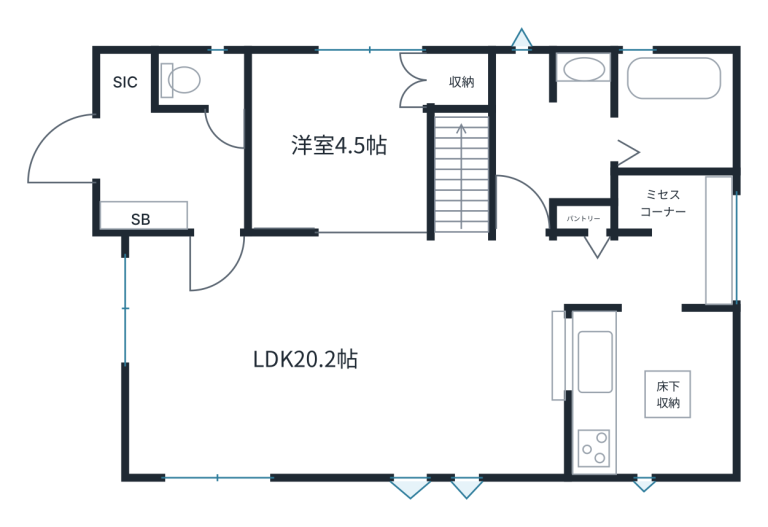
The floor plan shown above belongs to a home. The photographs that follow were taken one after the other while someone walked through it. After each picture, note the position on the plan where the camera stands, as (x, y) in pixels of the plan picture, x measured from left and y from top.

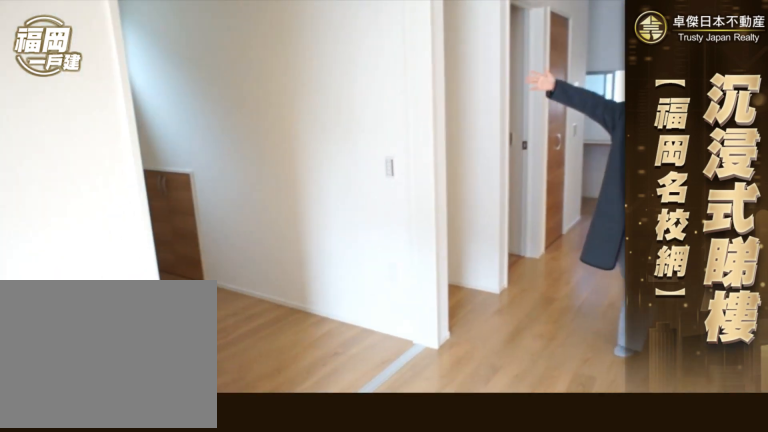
(363, 217)
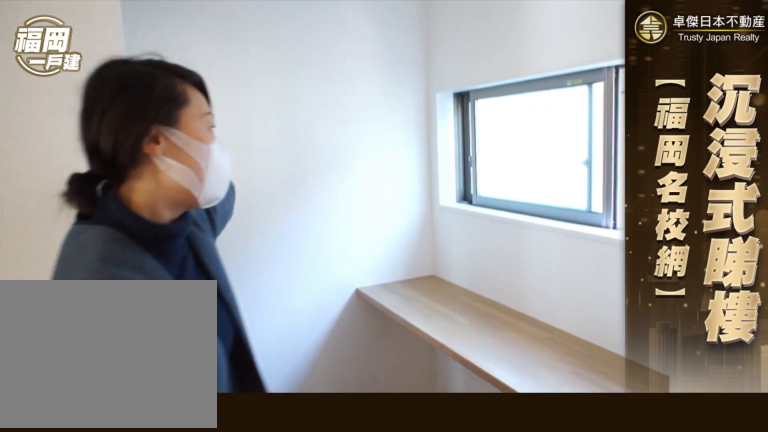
(669, 166)
